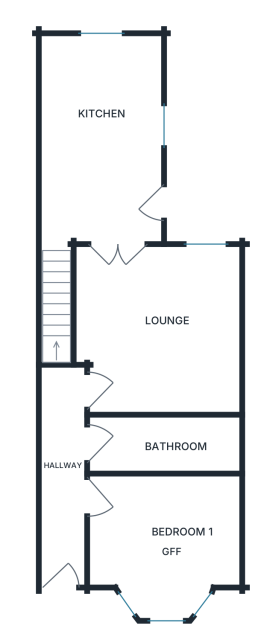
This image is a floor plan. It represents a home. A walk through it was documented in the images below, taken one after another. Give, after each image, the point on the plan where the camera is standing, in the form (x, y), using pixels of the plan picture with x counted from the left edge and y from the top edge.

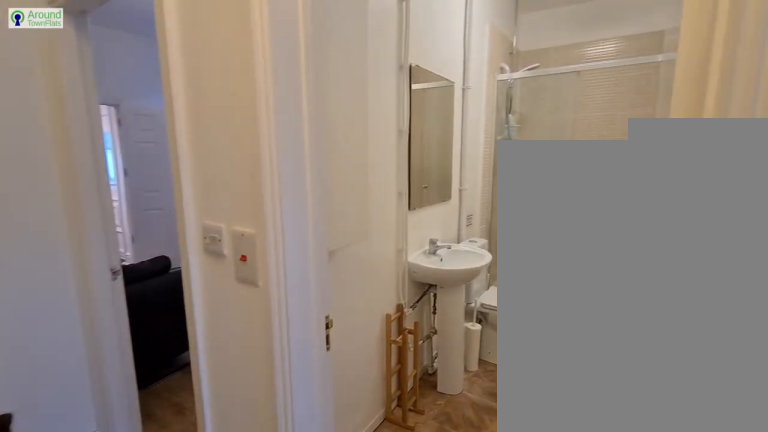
(72, 457)
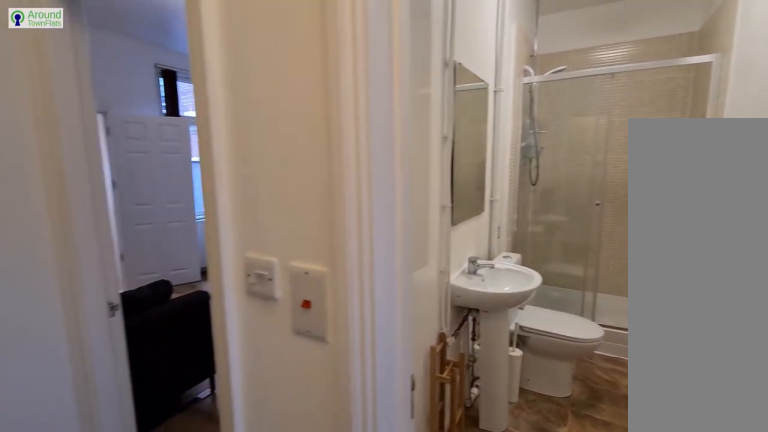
(75, 430)
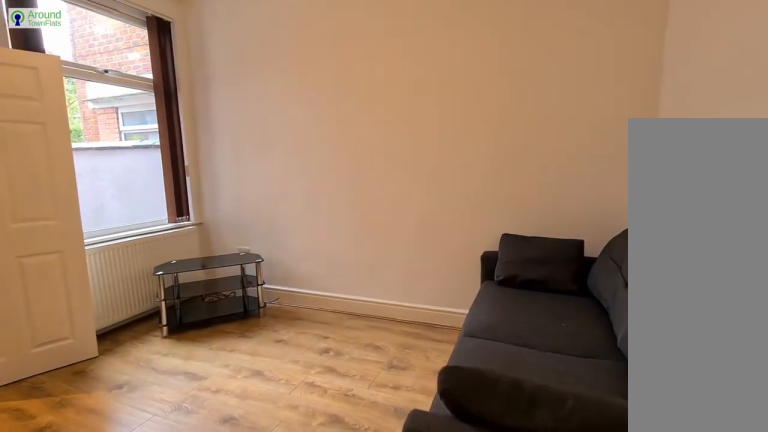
(133, 382)
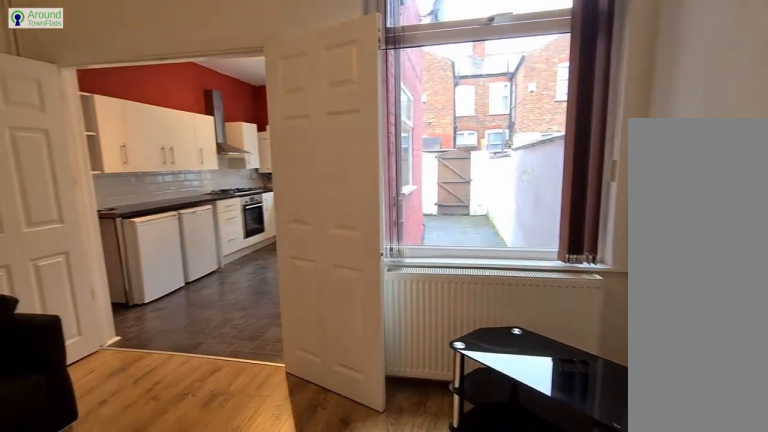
(210, 359)
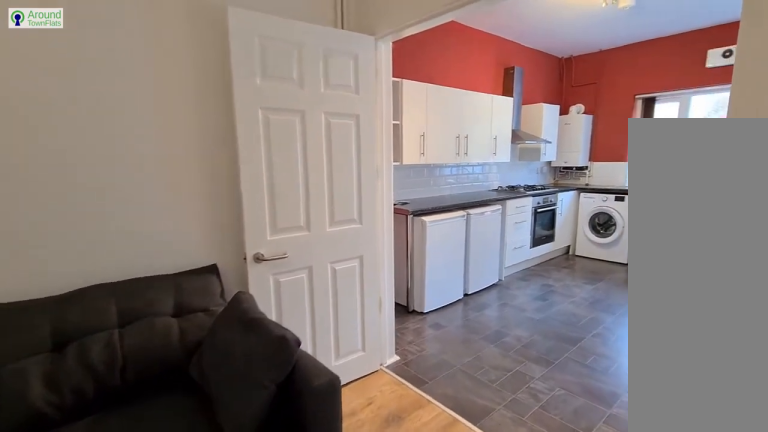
(175, 313)
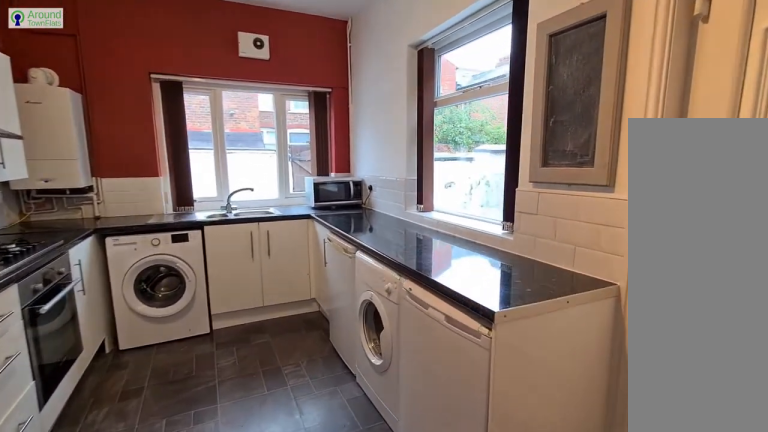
(125, 196)
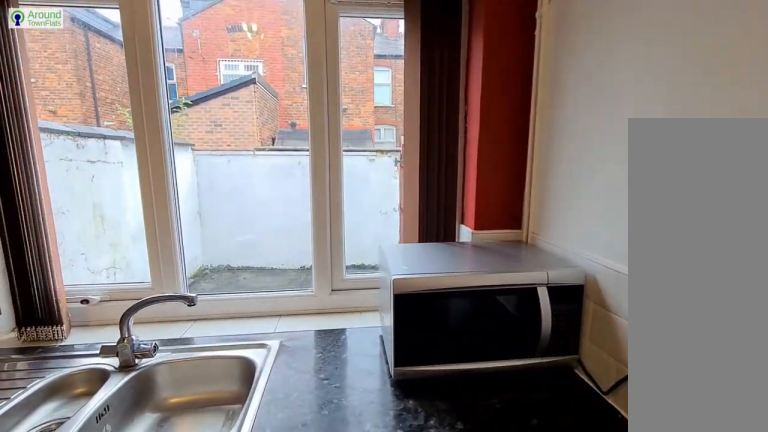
(133, 92)
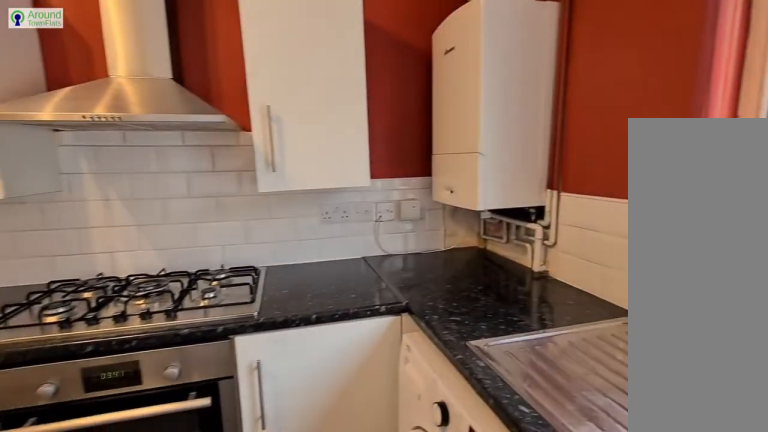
(100, 113)
